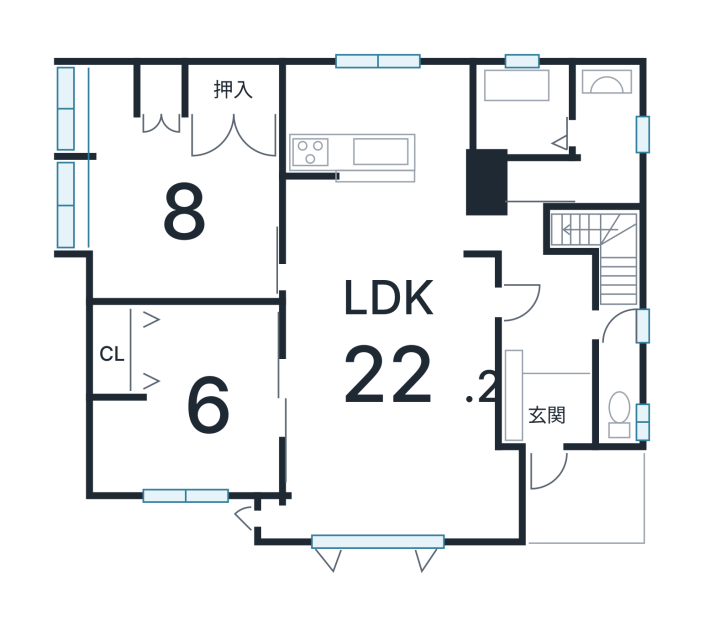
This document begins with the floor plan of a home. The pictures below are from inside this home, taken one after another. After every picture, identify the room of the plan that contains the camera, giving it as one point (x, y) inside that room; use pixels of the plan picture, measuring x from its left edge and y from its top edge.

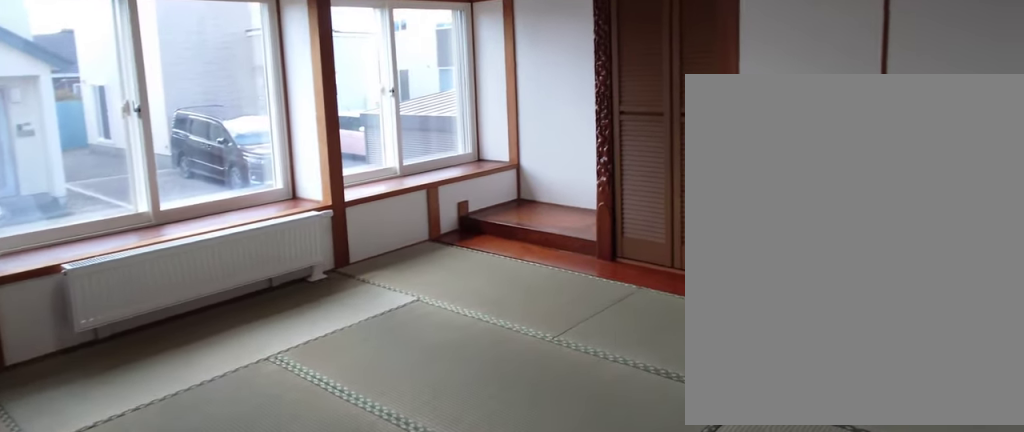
(196, 234)
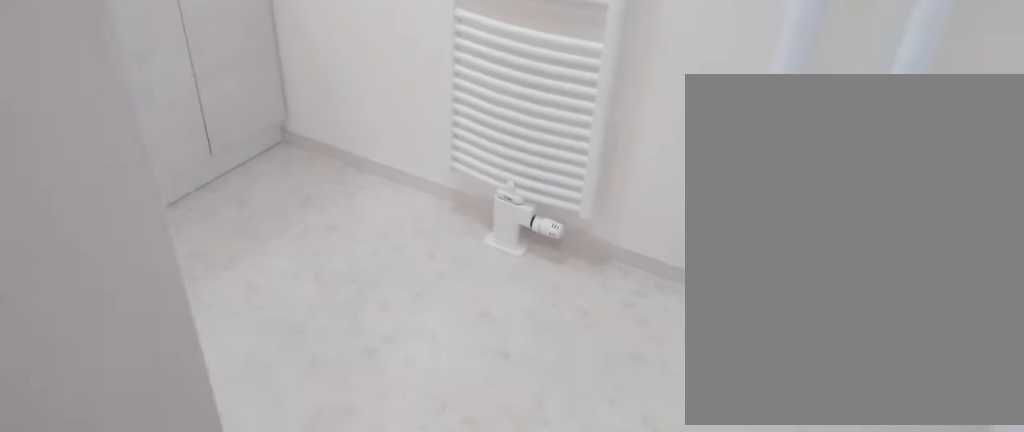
(607, 154)
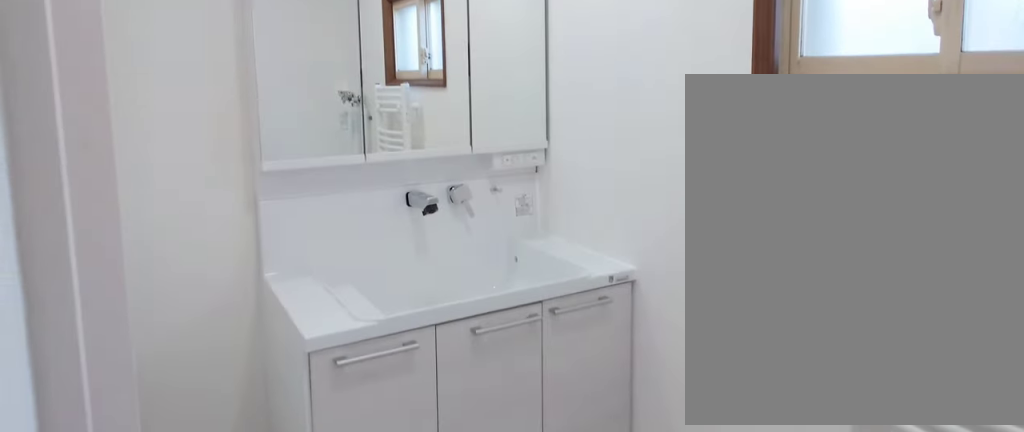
(607, 154)
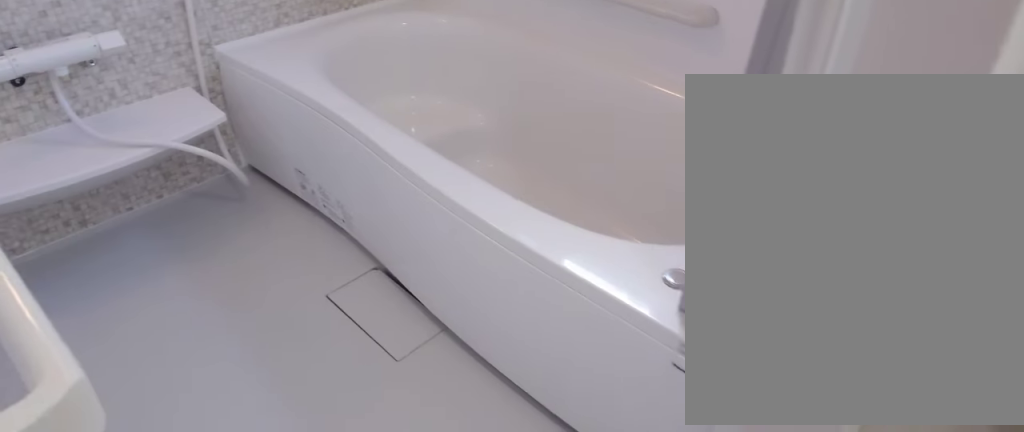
(517, 125)
